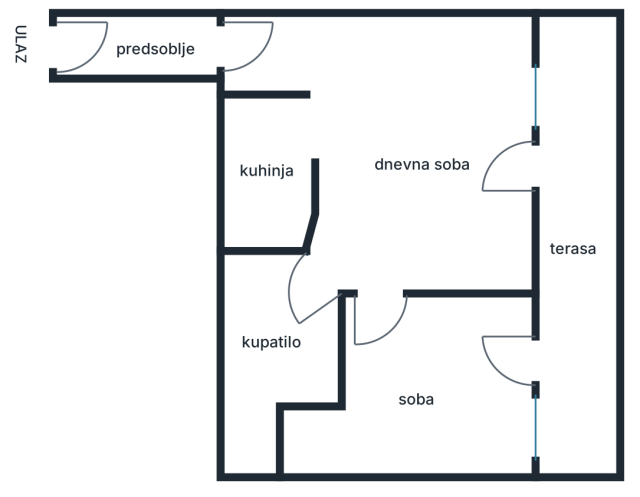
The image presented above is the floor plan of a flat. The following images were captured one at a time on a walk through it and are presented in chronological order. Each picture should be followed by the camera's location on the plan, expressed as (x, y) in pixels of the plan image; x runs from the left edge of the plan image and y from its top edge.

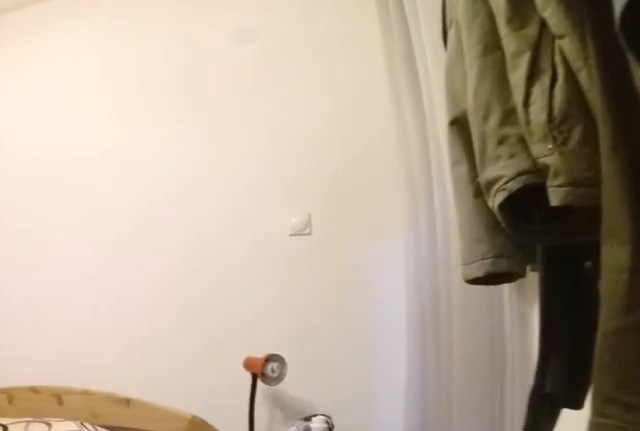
(375, 301)
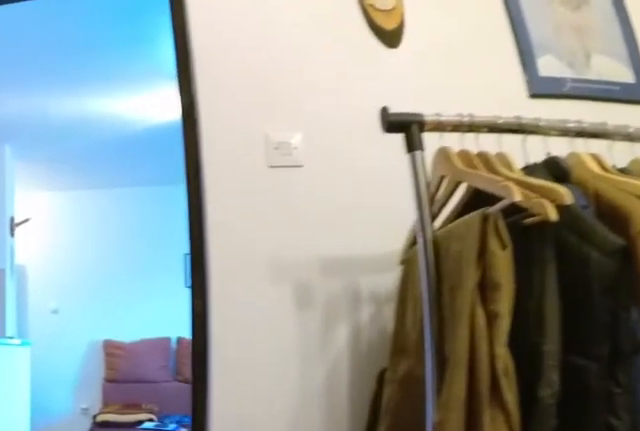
(377, 363)
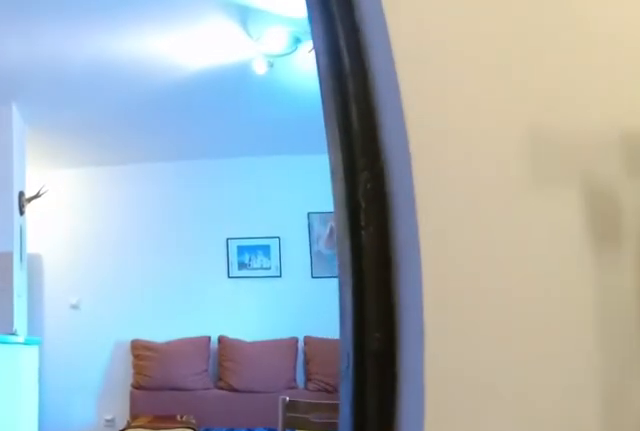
(377, 340)
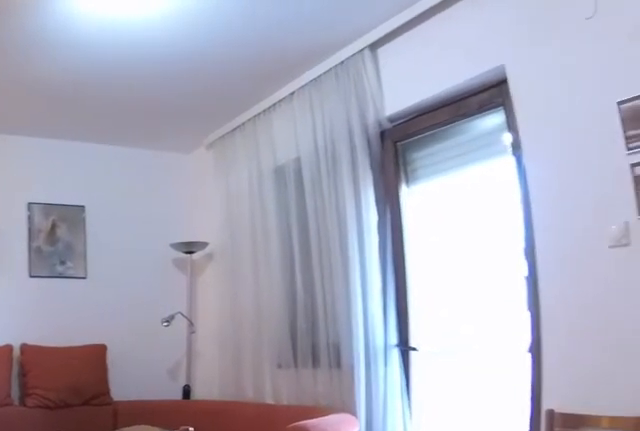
(373, 314)
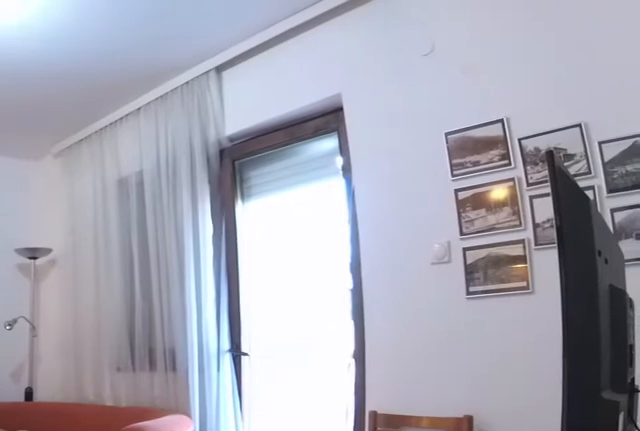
(371, 295)
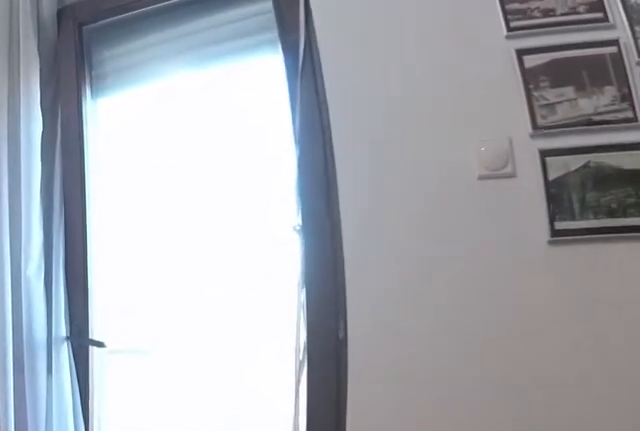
(446, 218)
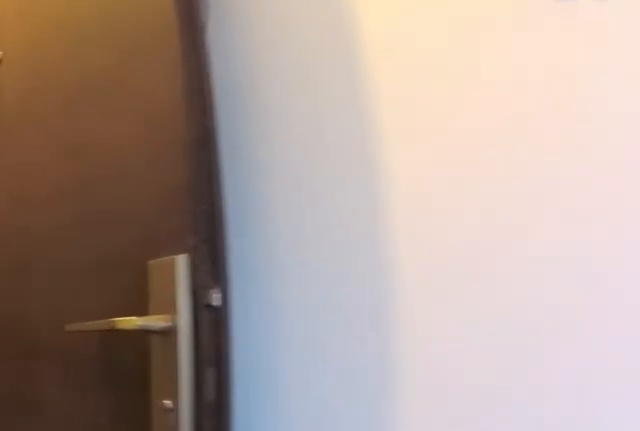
(320, 74)
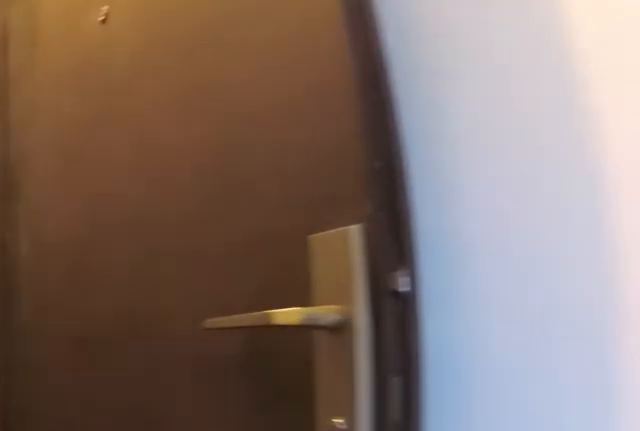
(309, 70)
